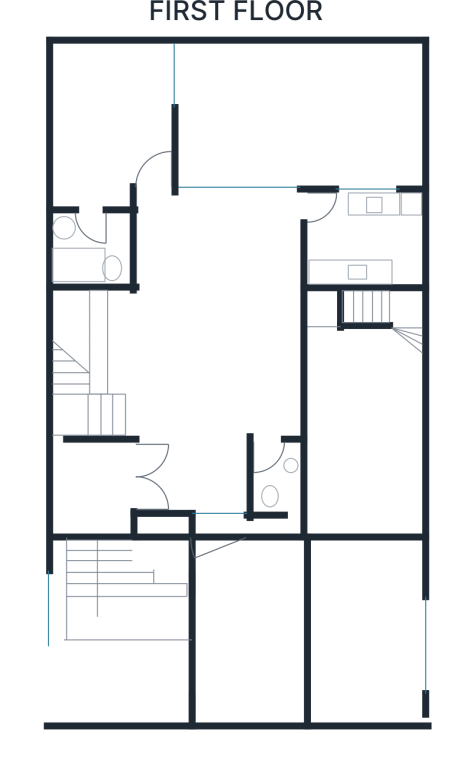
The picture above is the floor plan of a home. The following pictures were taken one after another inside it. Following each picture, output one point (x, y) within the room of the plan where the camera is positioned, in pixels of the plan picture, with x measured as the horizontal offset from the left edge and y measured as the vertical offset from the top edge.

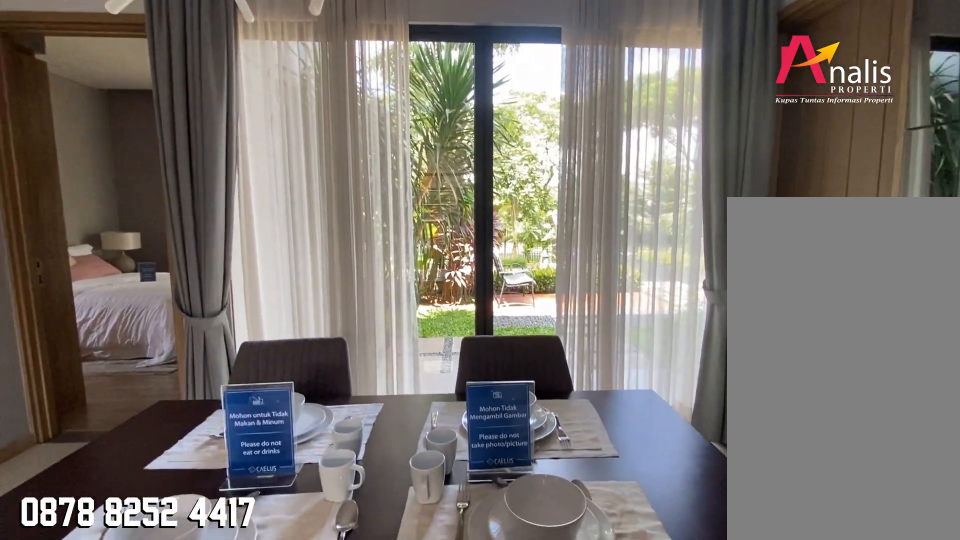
(196, 350)
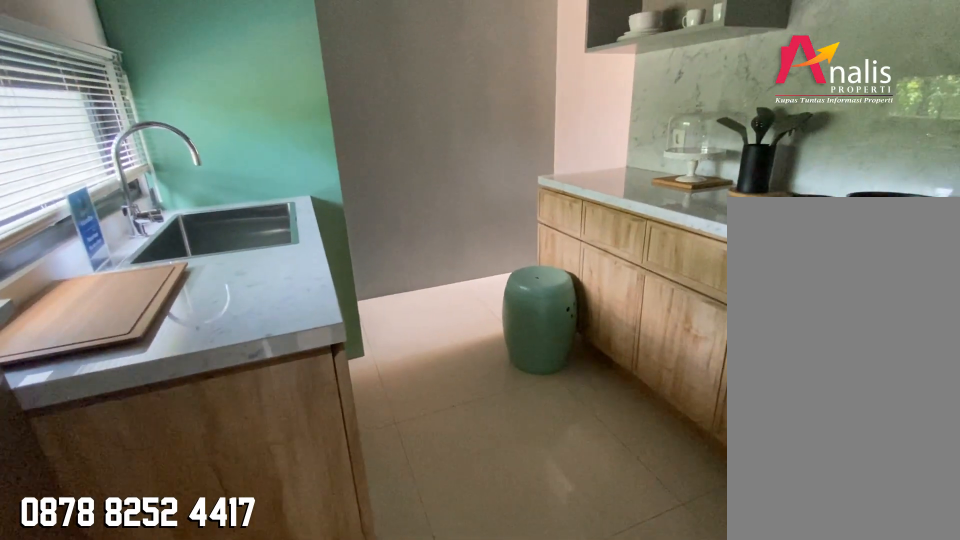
(364, 240)
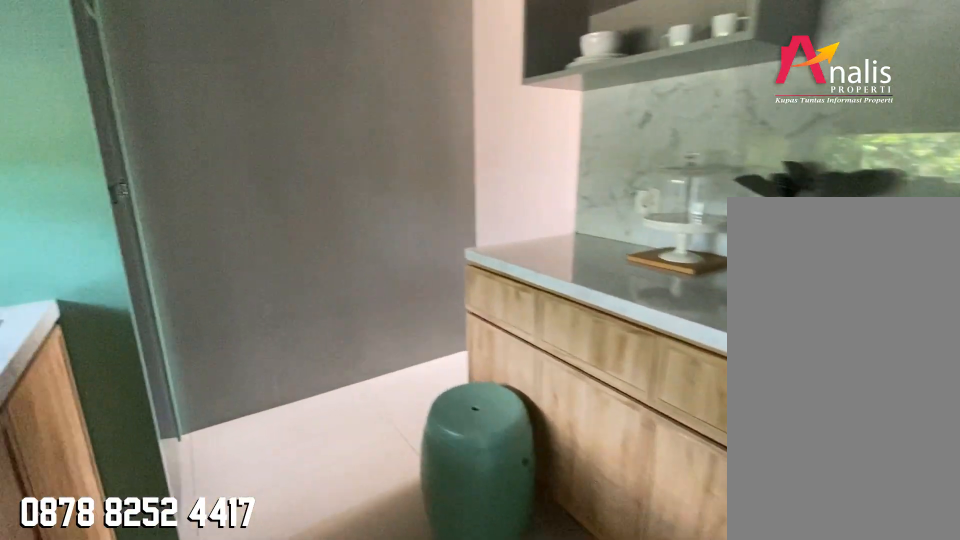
(364, 240)
